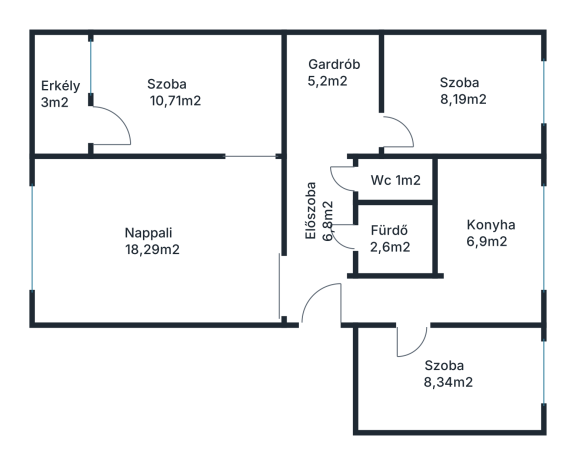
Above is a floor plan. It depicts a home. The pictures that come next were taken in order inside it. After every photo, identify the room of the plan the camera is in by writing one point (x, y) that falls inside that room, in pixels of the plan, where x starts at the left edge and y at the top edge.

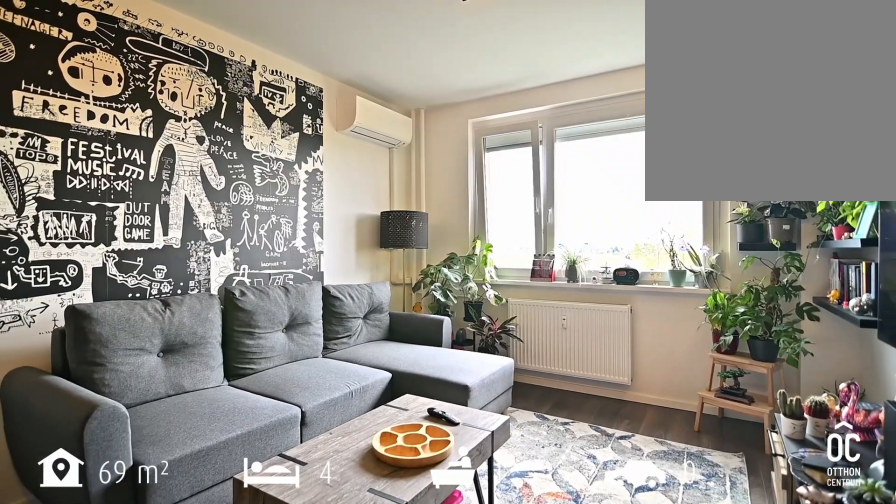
(152, 239)
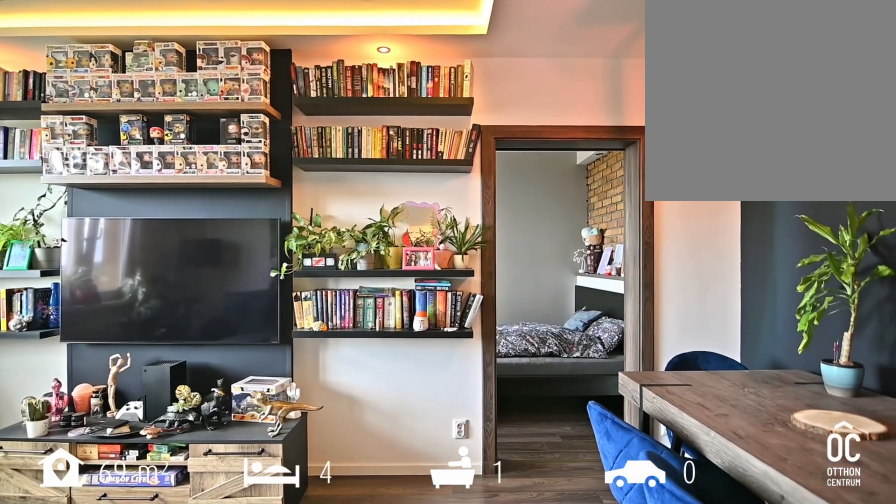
(152, 239)
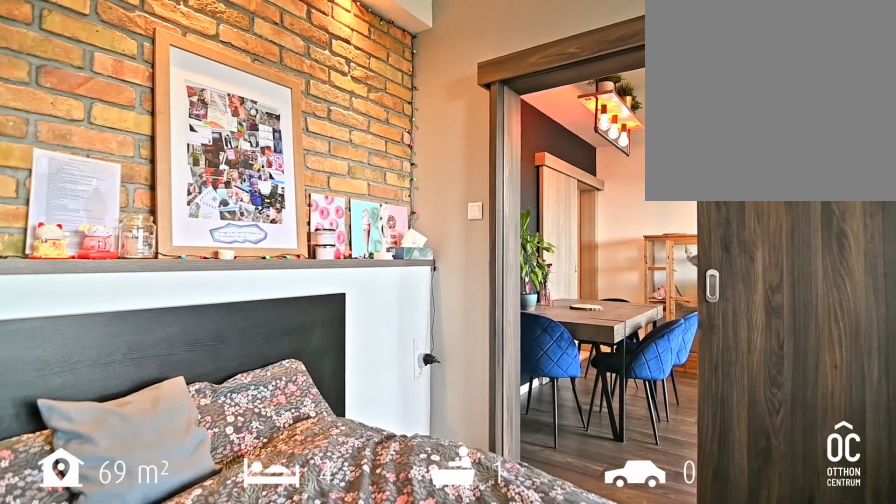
(180, 96)
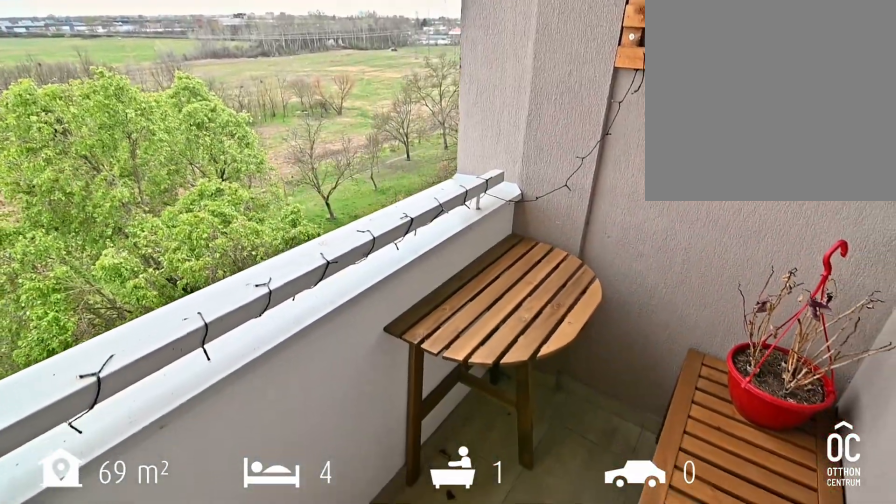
(61, 96)
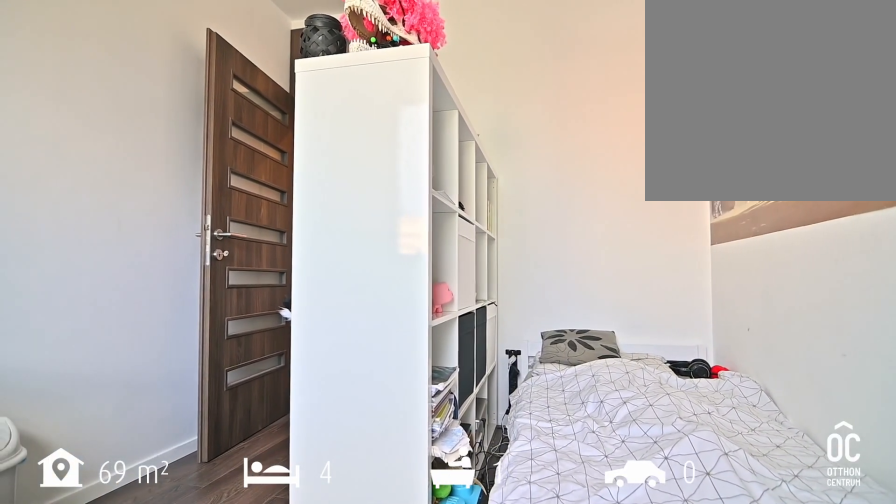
(459, 94)
